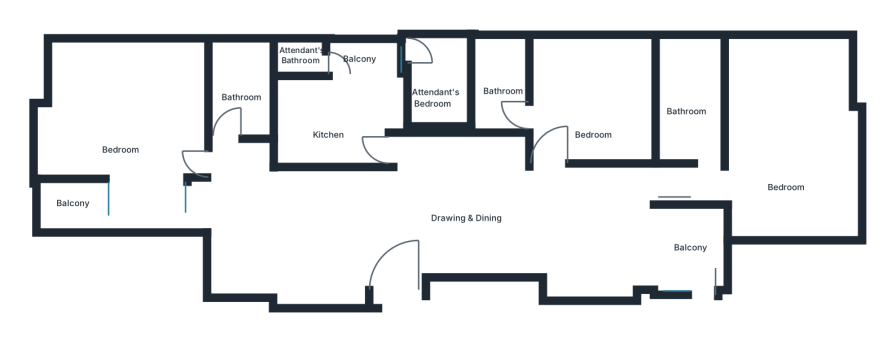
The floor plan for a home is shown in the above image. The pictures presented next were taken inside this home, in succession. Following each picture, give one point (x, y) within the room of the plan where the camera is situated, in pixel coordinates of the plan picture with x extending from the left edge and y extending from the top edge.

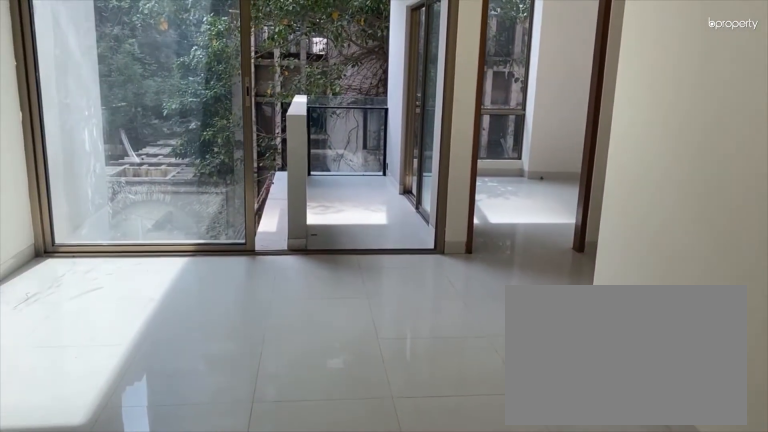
(332, 235)
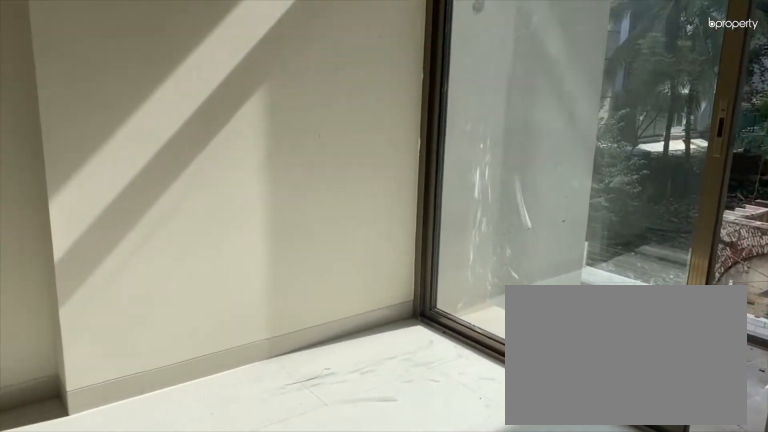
(266, 225)
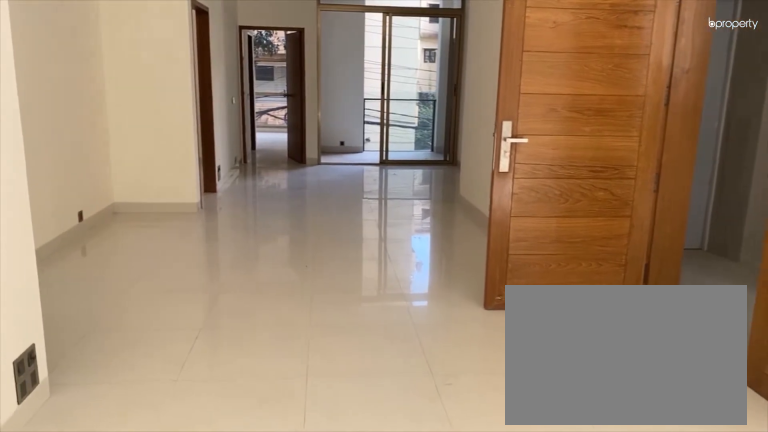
(266, 225)
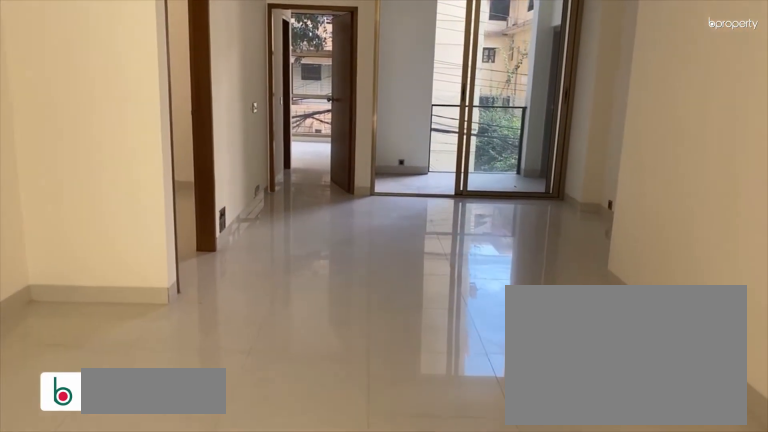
(368, 218)
